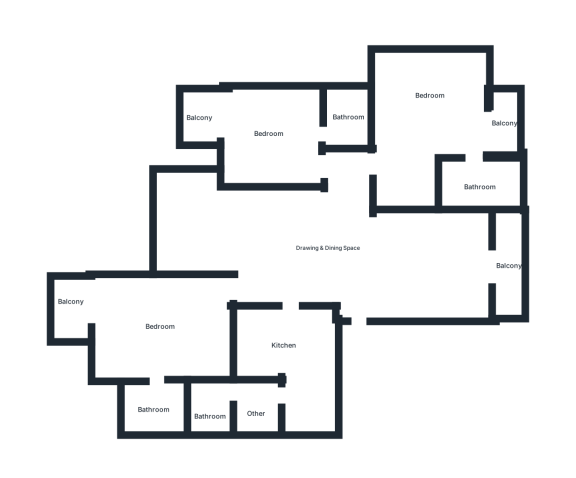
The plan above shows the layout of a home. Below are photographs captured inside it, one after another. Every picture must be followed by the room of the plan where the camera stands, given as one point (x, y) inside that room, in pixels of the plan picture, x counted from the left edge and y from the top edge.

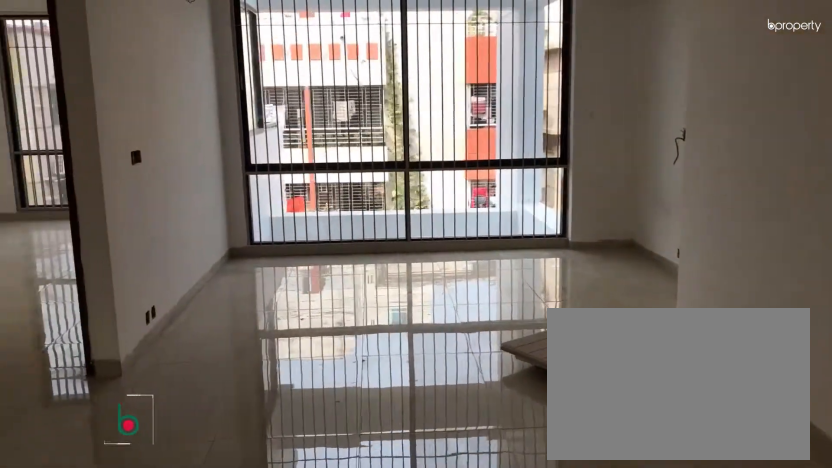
(271, 241)
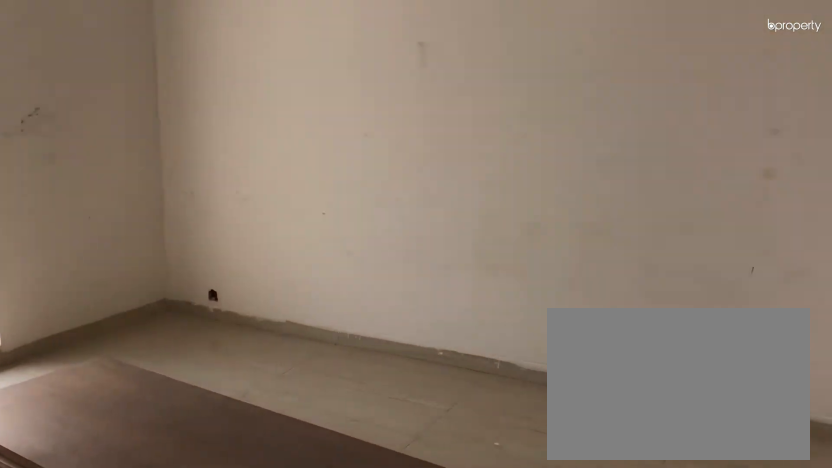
(435, 262)
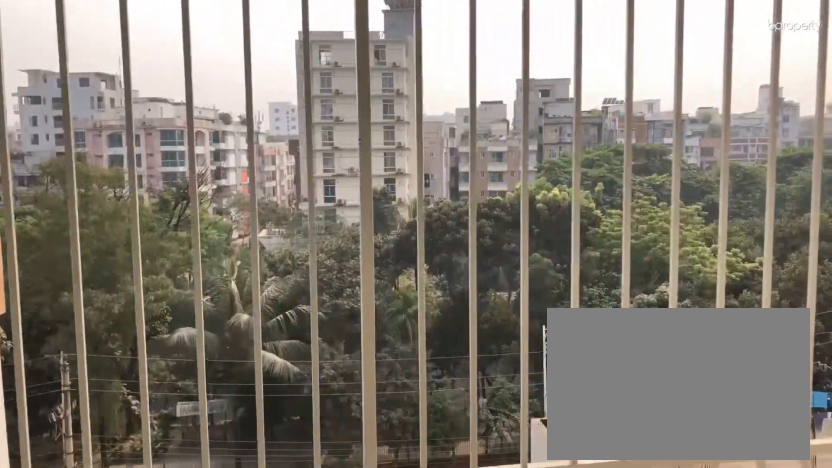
(508, 277)
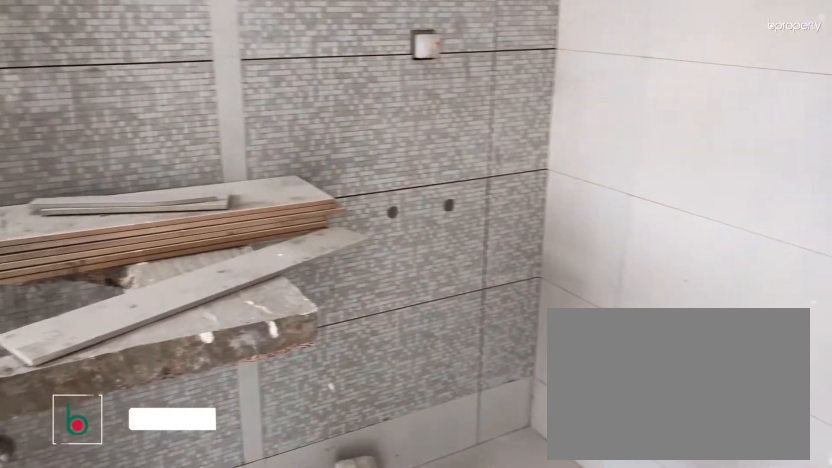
(487, 186)
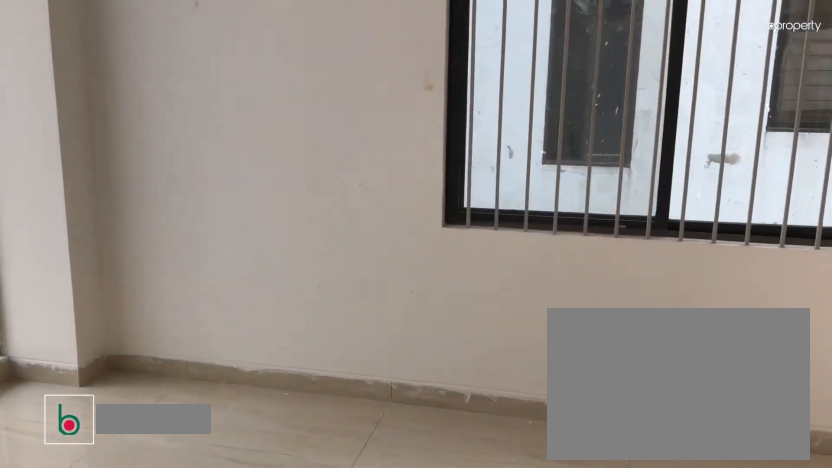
(247, 136)
